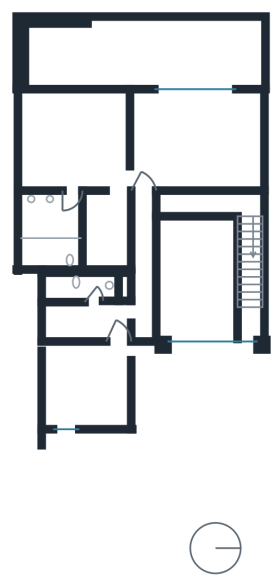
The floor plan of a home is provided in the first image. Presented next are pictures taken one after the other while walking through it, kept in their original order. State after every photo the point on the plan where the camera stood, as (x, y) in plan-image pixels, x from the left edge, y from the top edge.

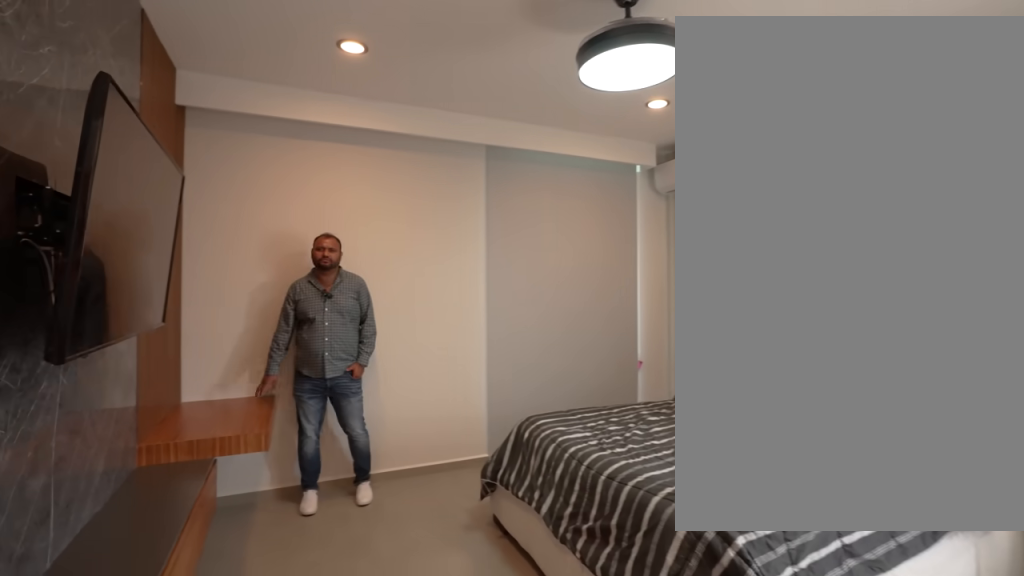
(110, 364)
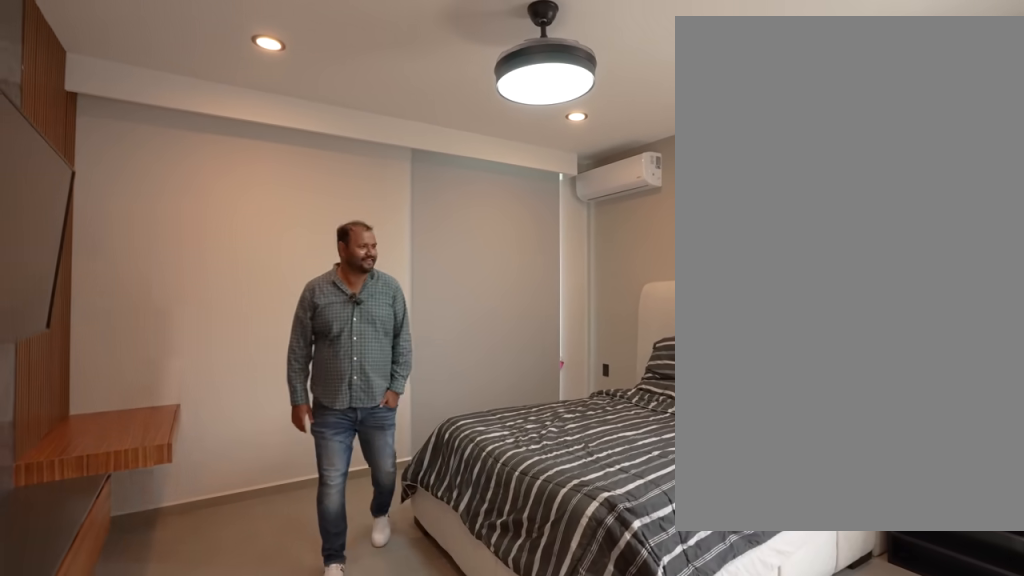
(110, 364)
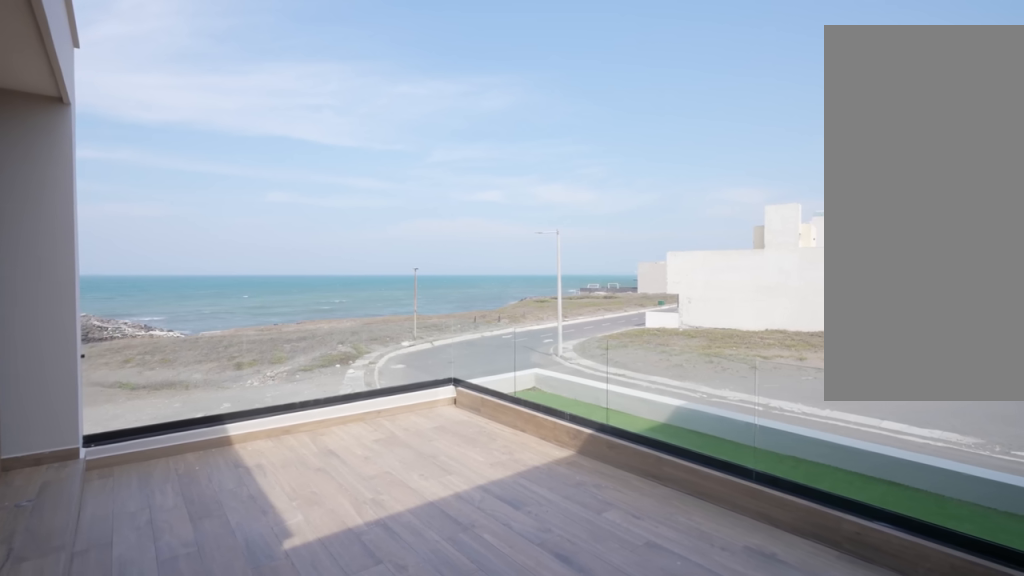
(149, 379)
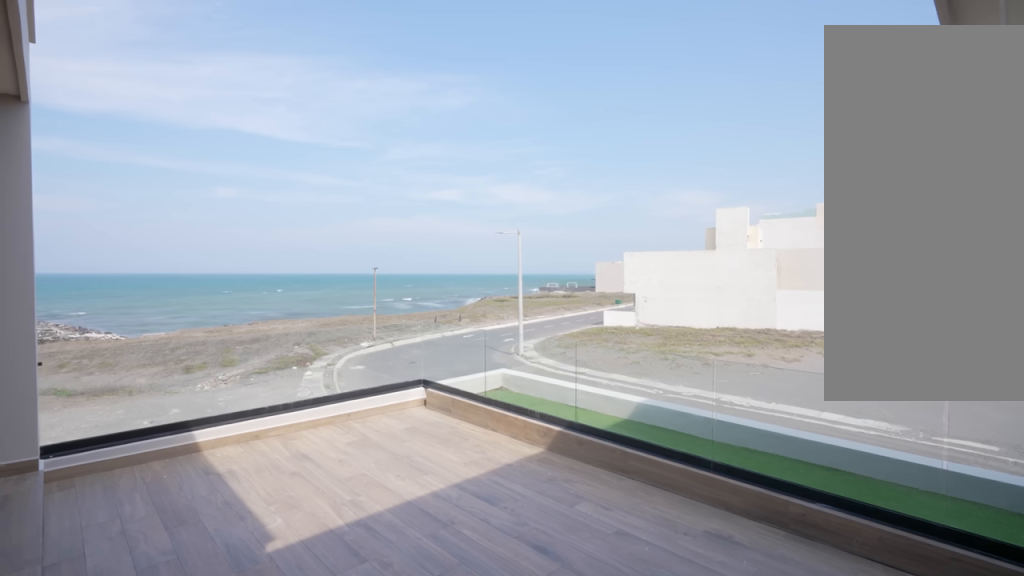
(162, 379)
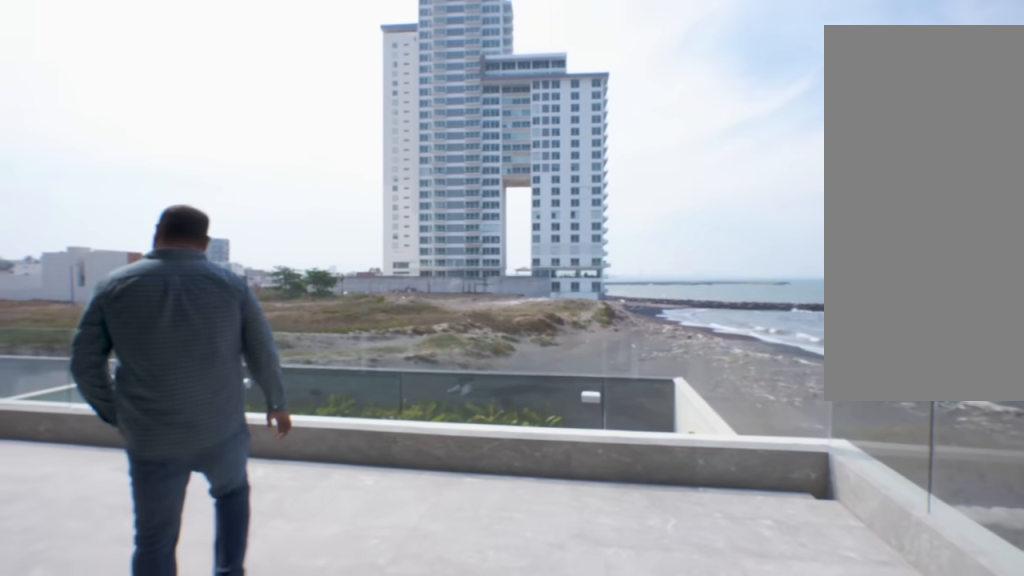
(221, 102)
